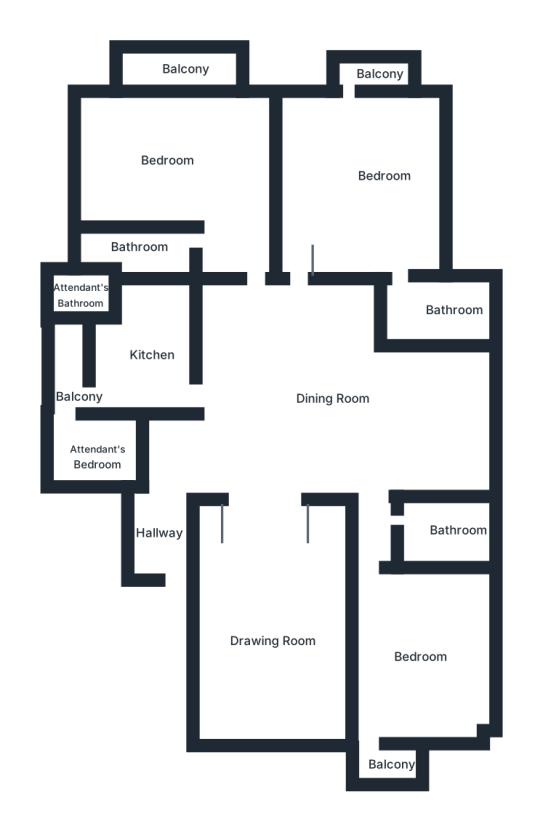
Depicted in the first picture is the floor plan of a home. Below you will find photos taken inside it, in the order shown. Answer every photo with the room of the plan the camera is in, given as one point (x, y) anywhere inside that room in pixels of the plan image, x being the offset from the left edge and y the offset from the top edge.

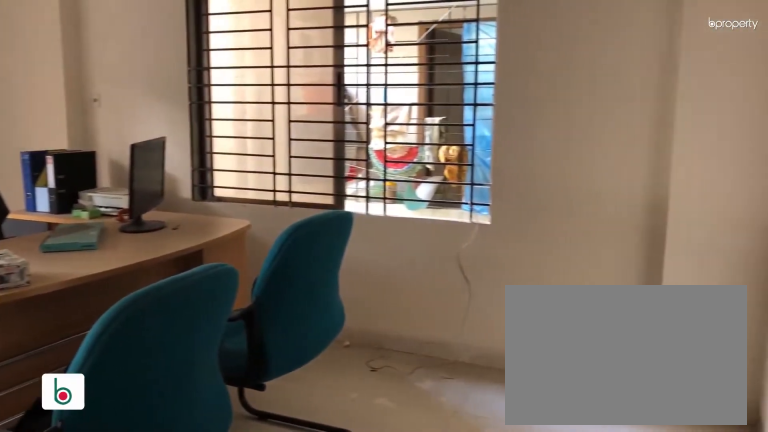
(366, 150)
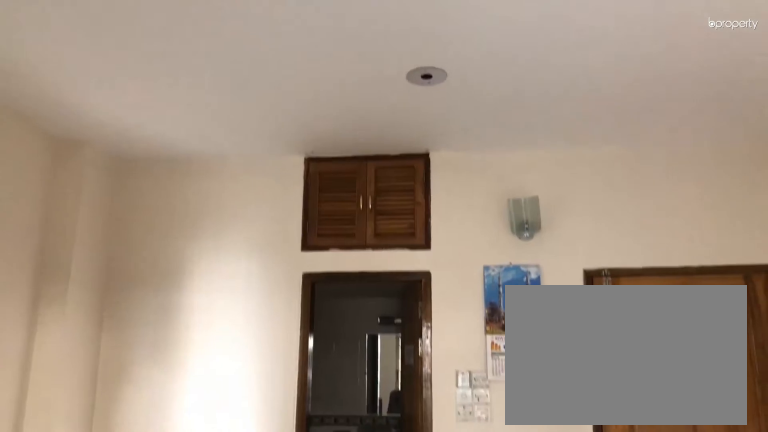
(366, 150)
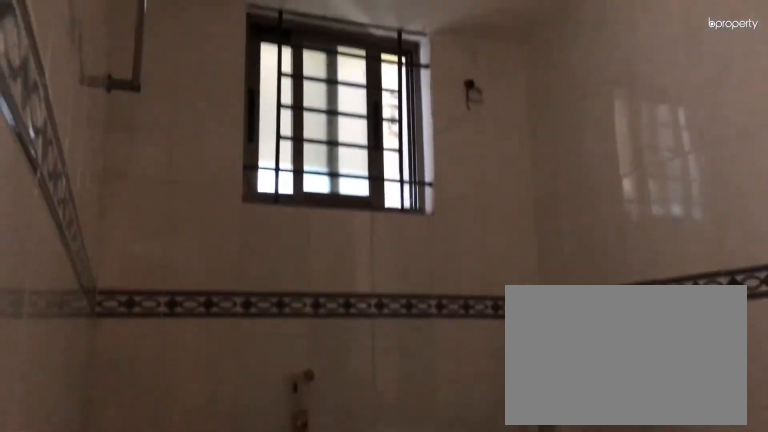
(428, 308)
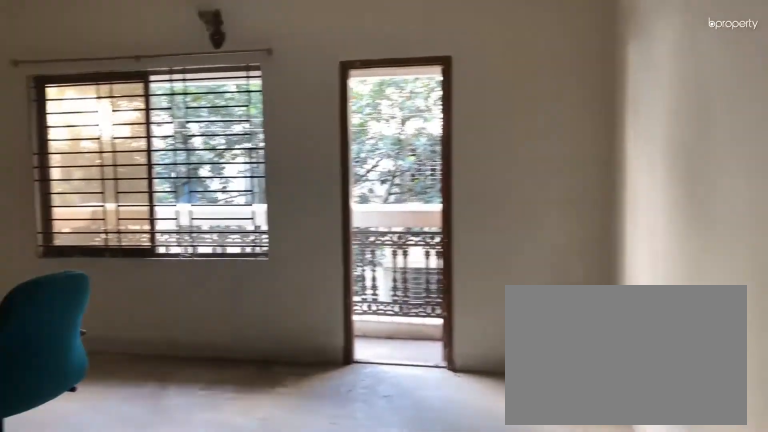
(169, 164)
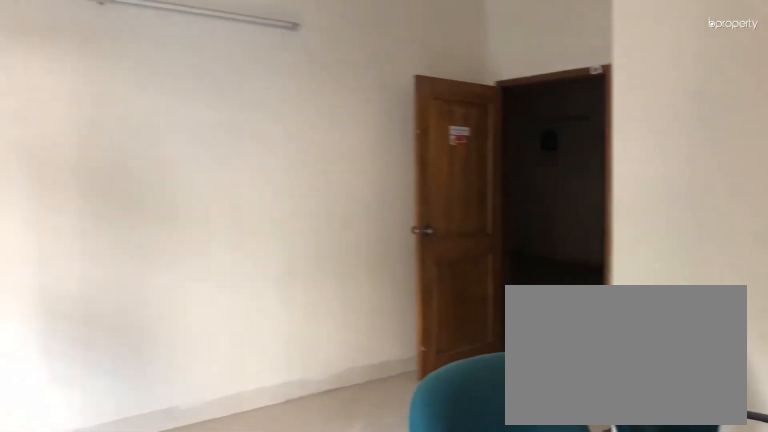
(204, 185)
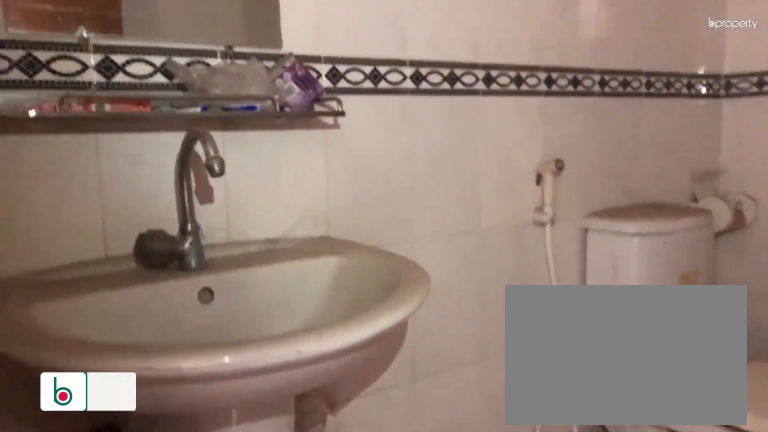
(156, 251)
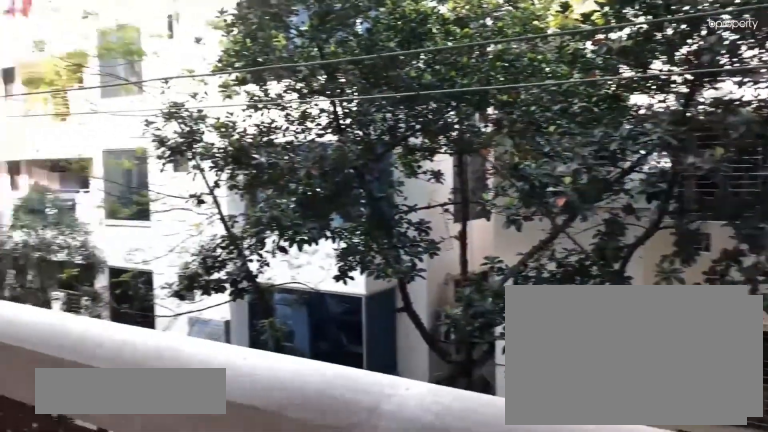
(212, 70)
